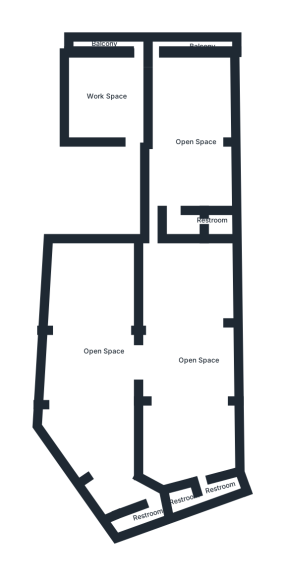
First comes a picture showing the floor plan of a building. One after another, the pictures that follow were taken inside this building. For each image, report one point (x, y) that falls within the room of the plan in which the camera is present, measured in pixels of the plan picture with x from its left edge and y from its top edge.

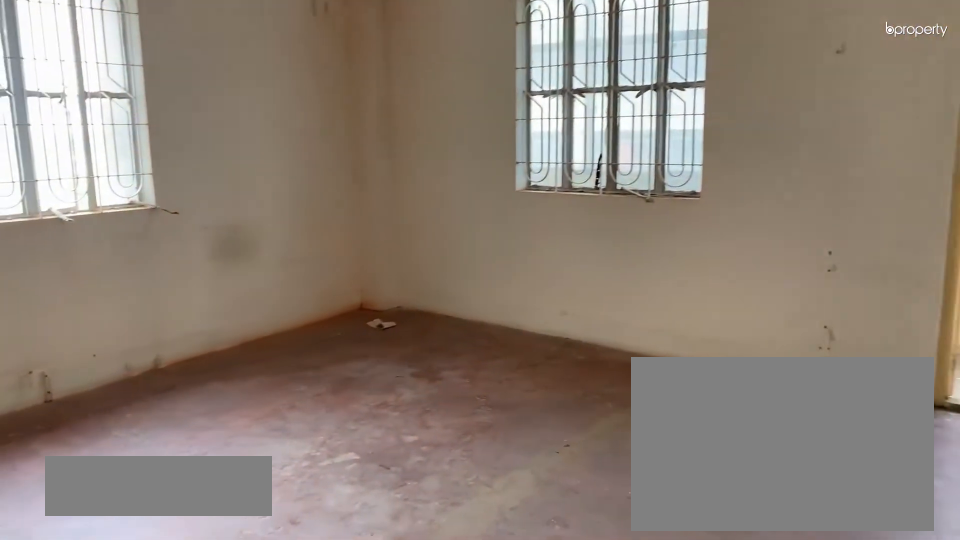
(113, 88)
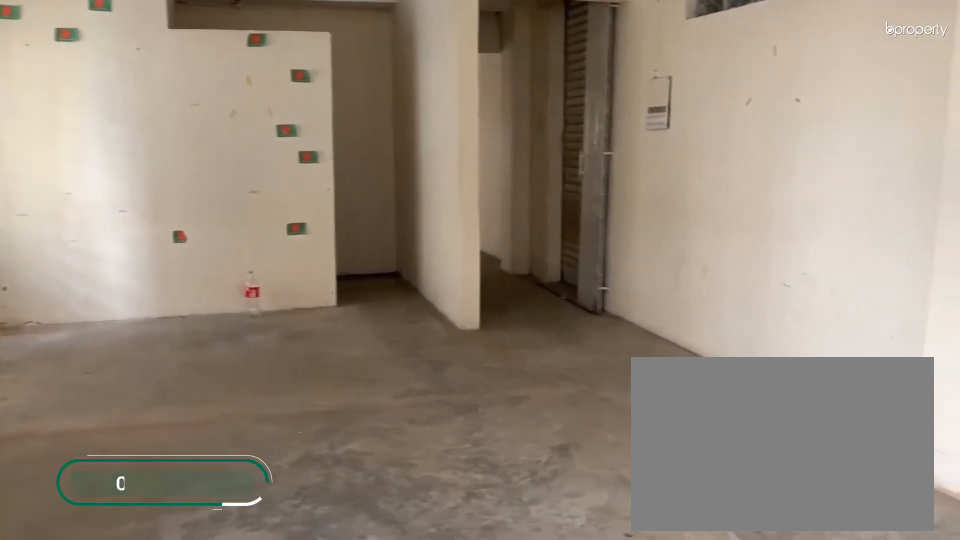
(196, 139)
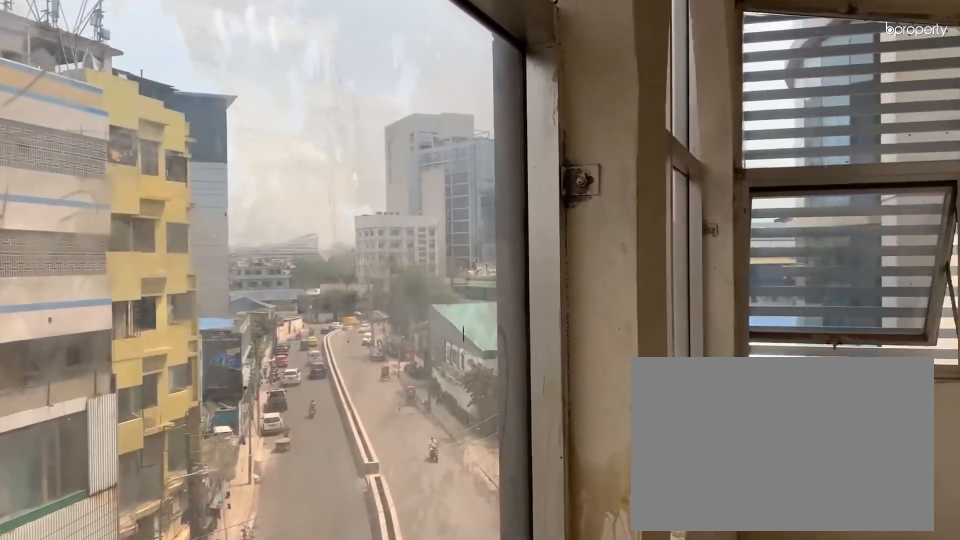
(178, 43)
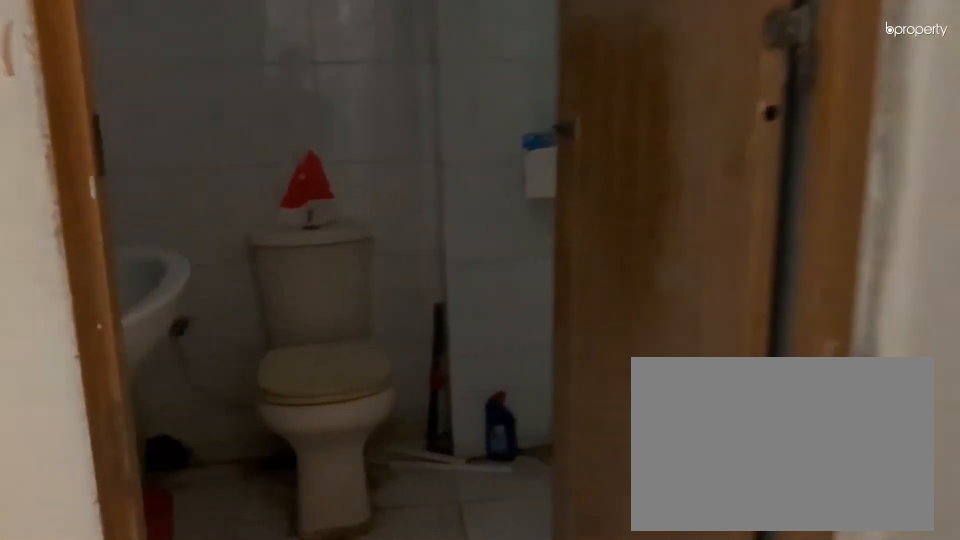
(216, 220)
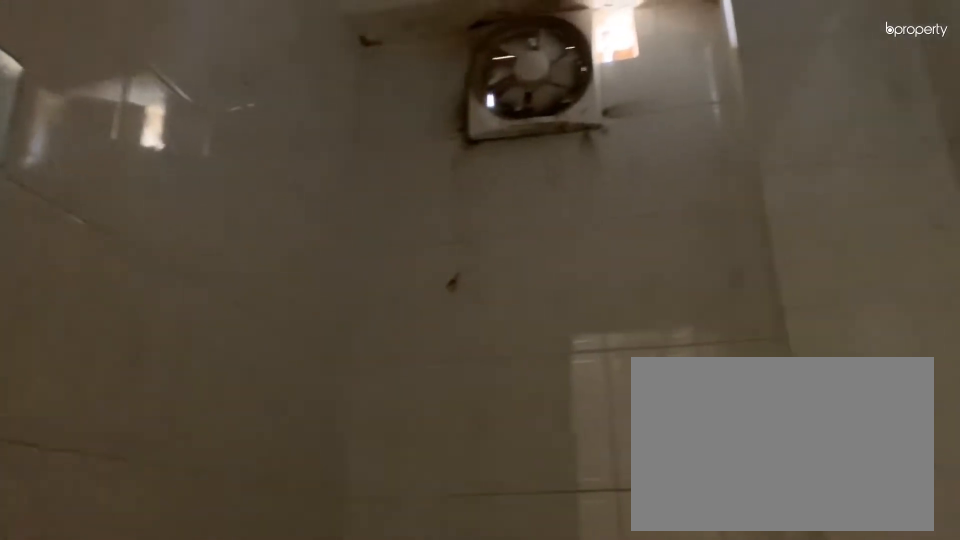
(216, 220)
